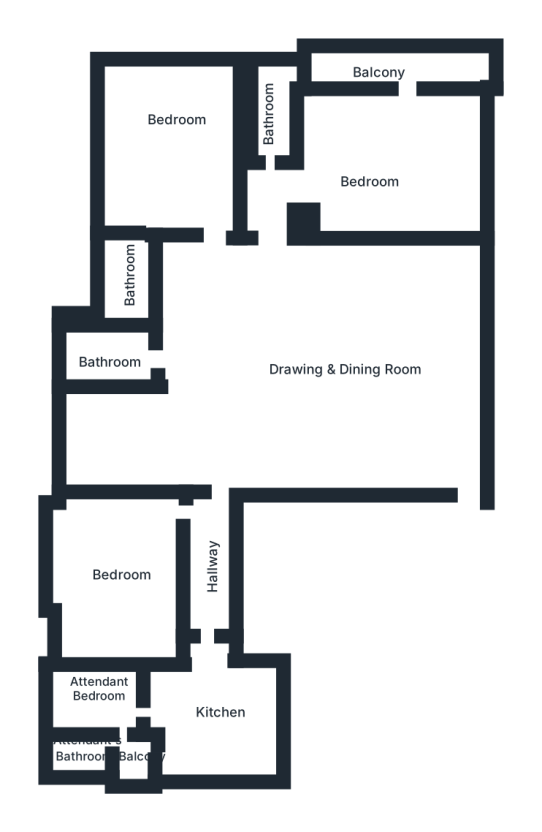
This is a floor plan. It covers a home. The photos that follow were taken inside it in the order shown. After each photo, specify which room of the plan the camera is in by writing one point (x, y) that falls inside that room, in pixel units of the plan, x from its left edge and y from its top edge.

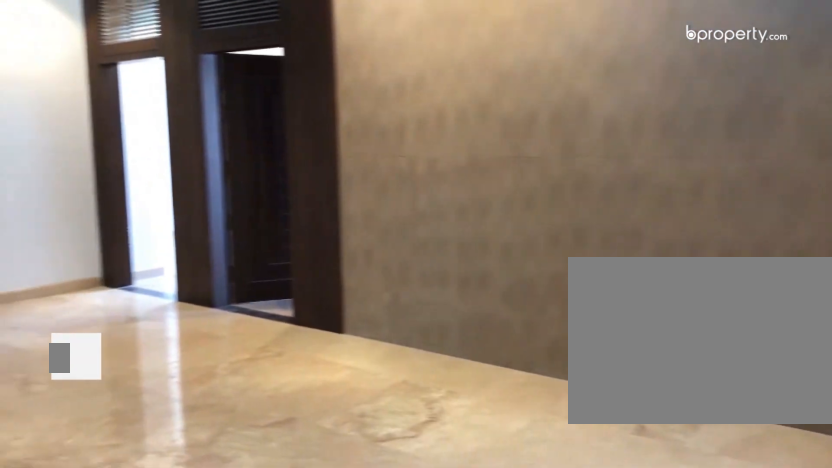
(406, 402)
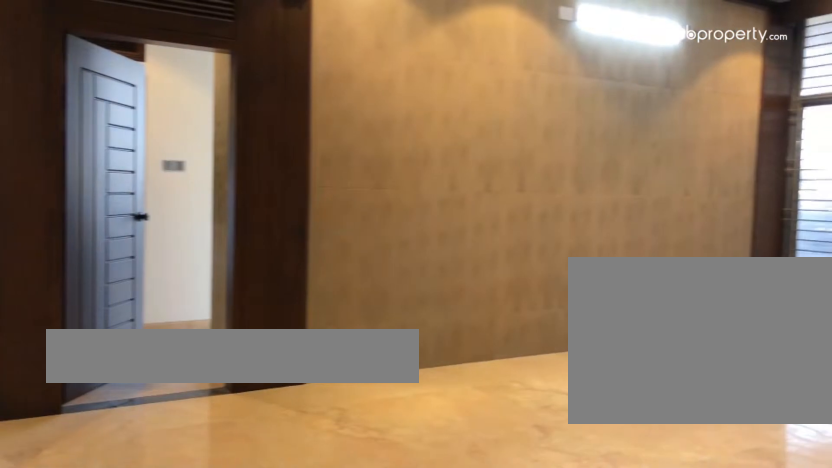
(297, 367)
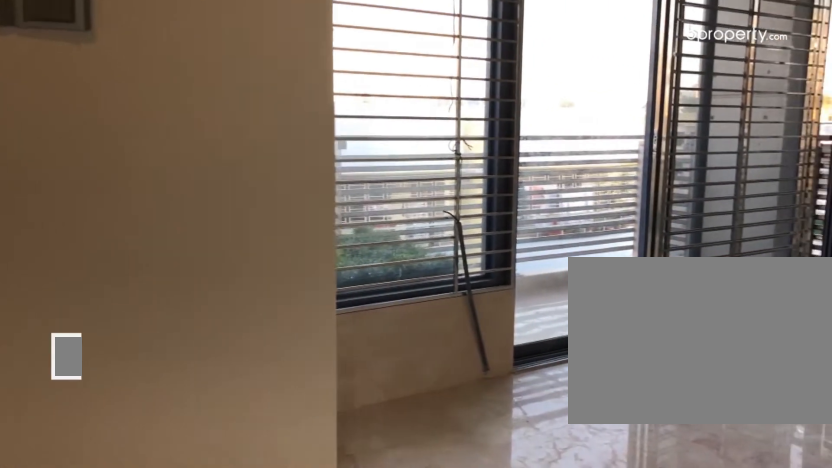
(390, 159)
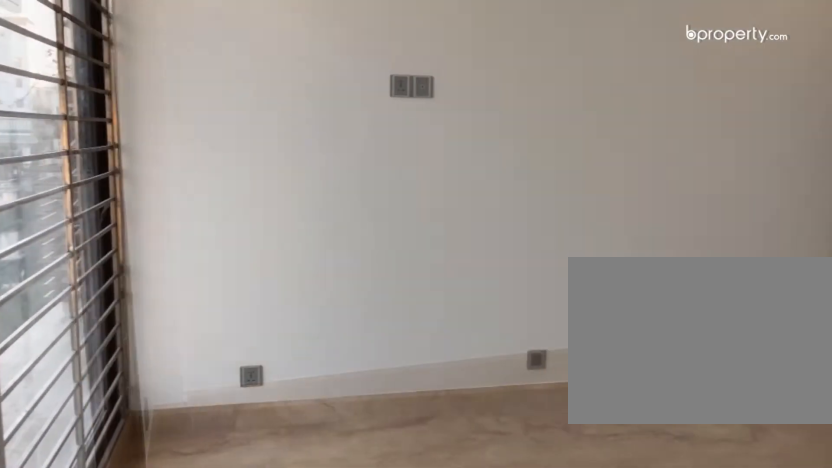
(170, 152)
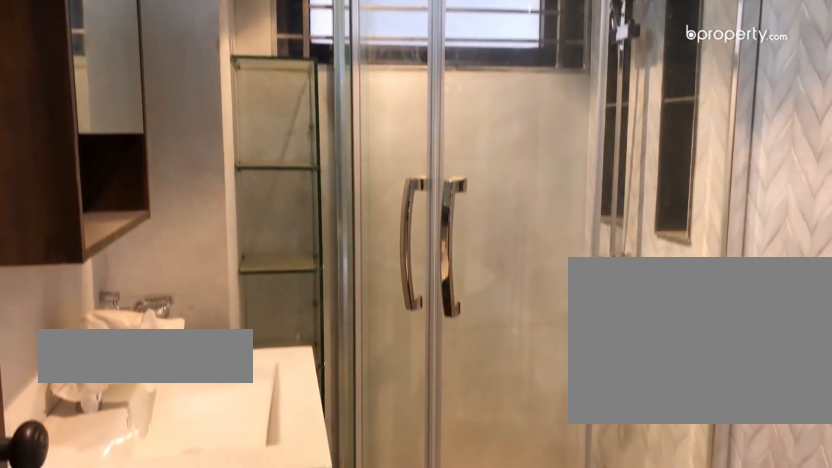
(114, 351)
